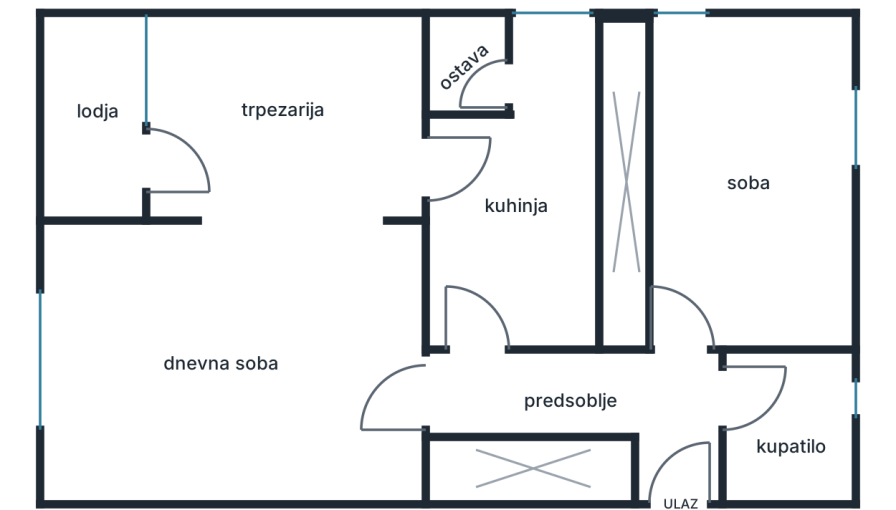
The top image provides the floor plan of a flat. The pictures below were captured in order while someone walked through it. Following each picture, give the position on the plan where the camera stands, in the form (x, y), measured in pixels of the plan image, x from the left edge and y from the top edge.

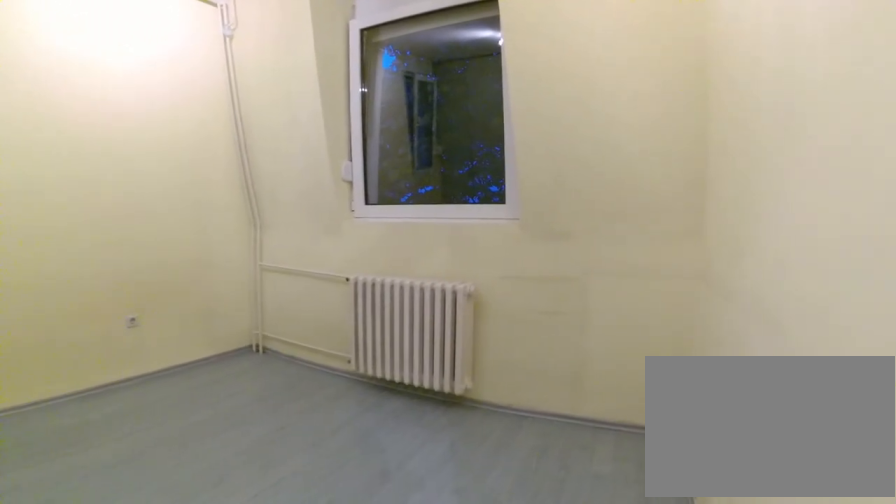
(705, 325)
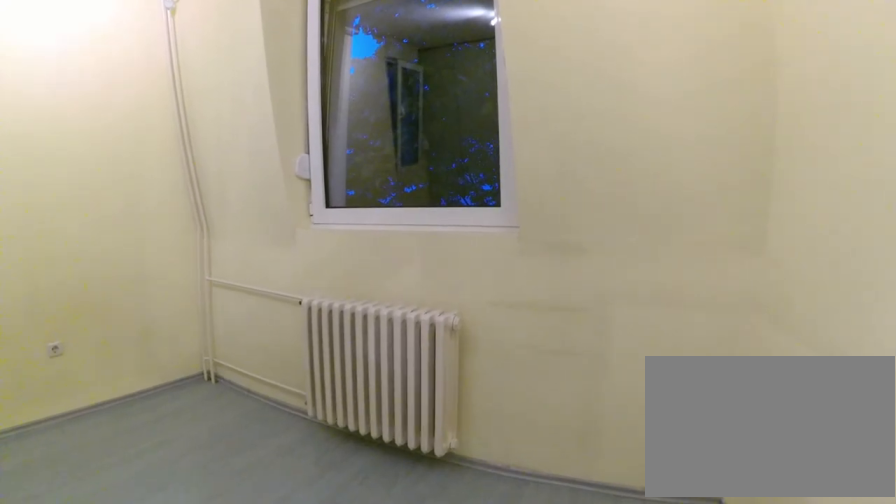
(758, 332)
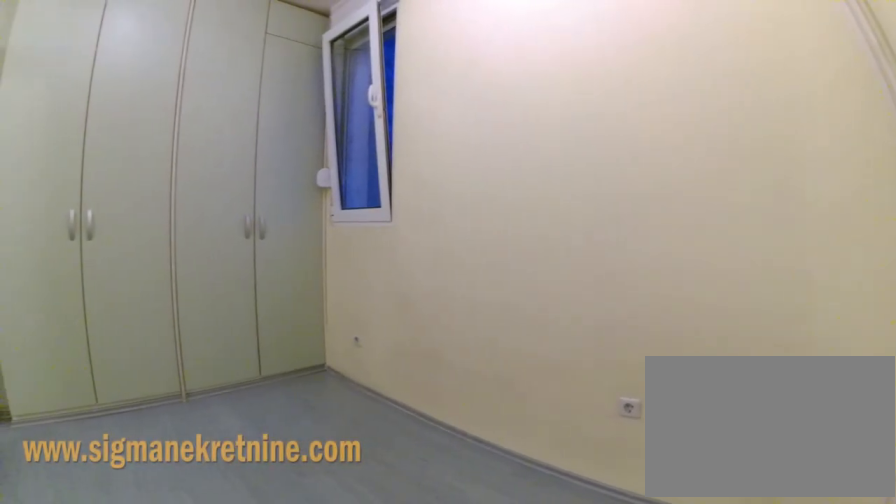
(818, 279)
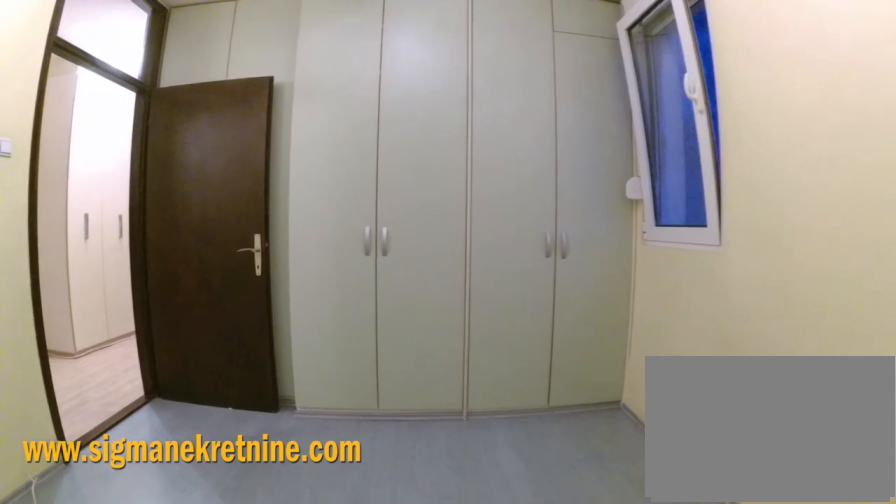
(817, 263)
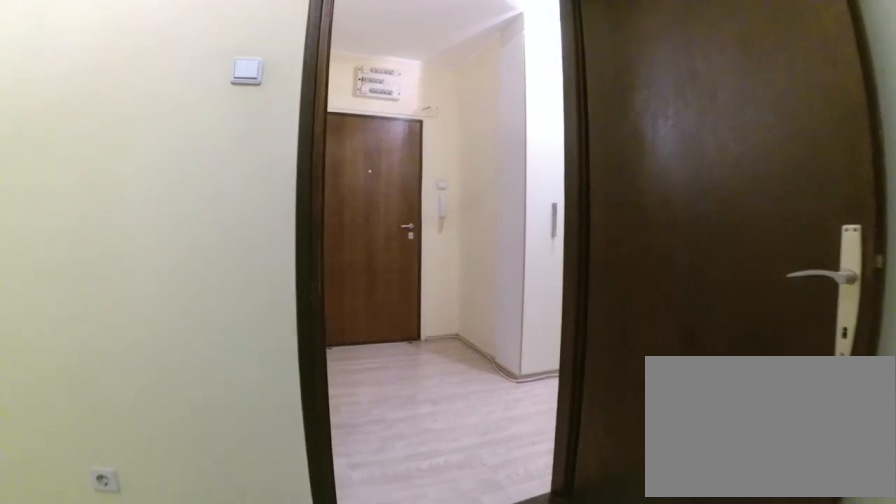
(727, 281)
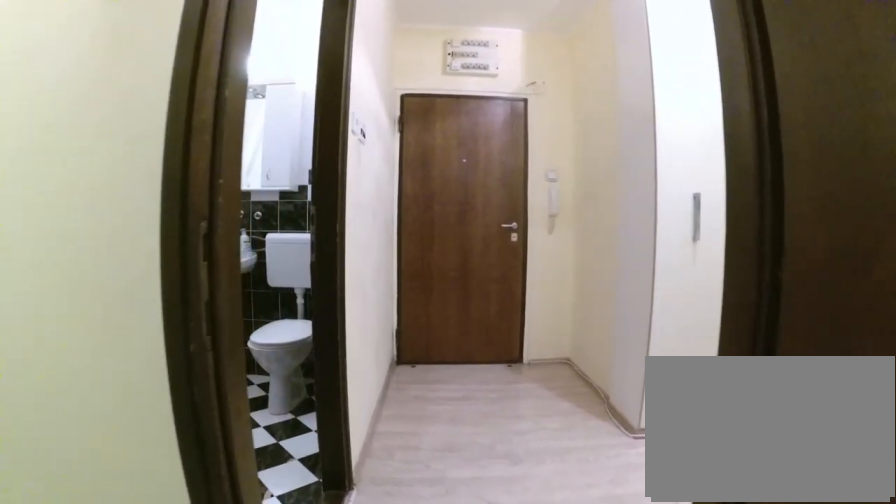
(710, 298)
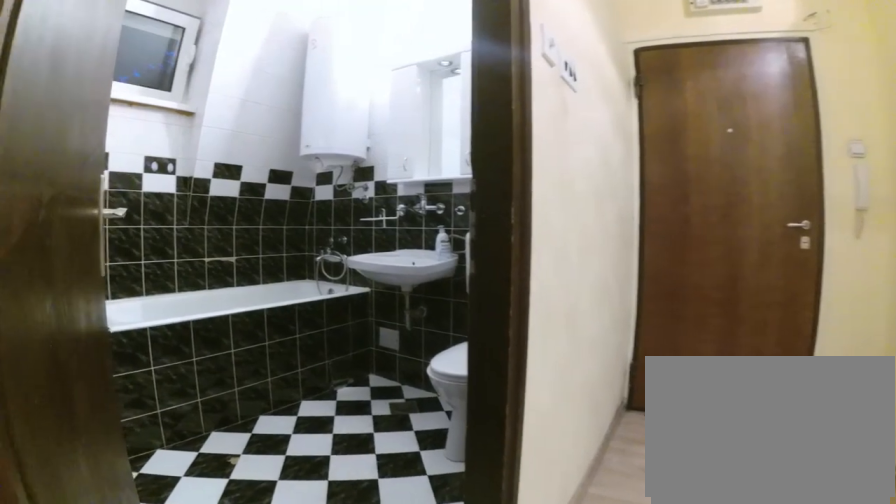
(698, 350)
